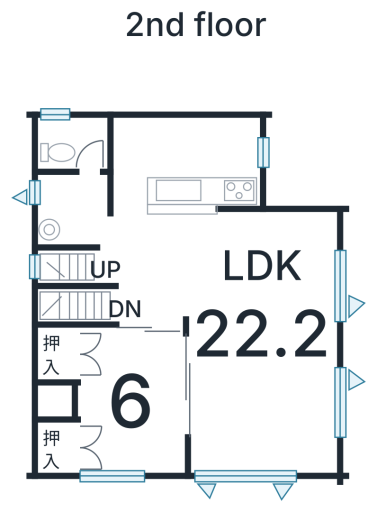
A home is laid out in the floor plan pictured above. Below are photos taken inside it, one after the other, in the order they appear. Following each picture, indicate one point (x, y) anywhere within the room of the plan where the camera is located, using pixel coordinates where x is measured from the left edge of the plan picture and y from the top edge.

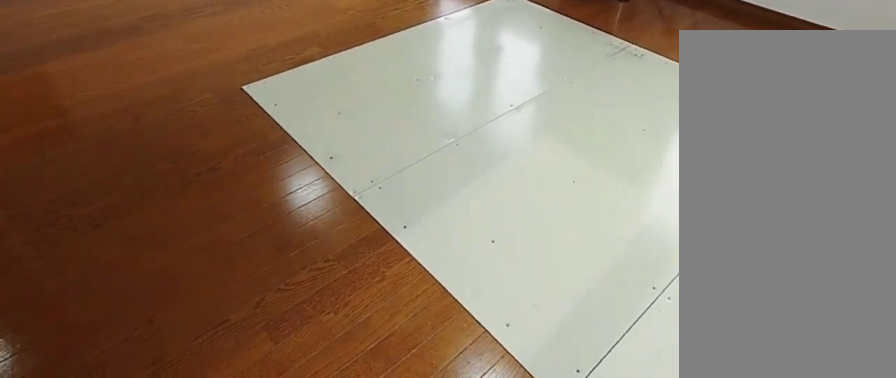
(260, 330)
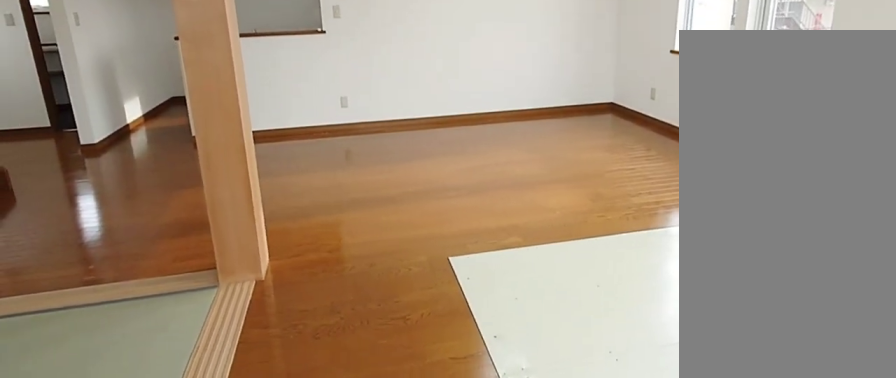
(260, 330)
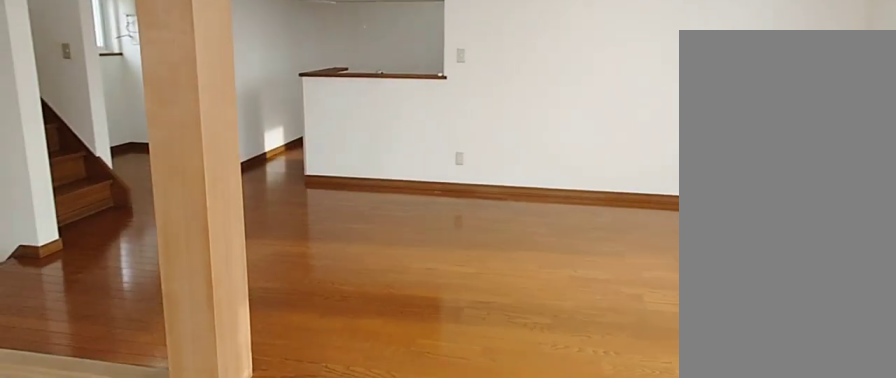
(260, 330)
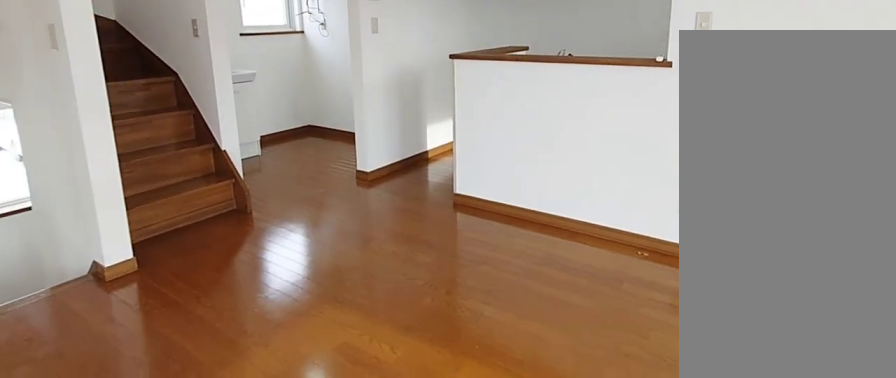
(260, 330)
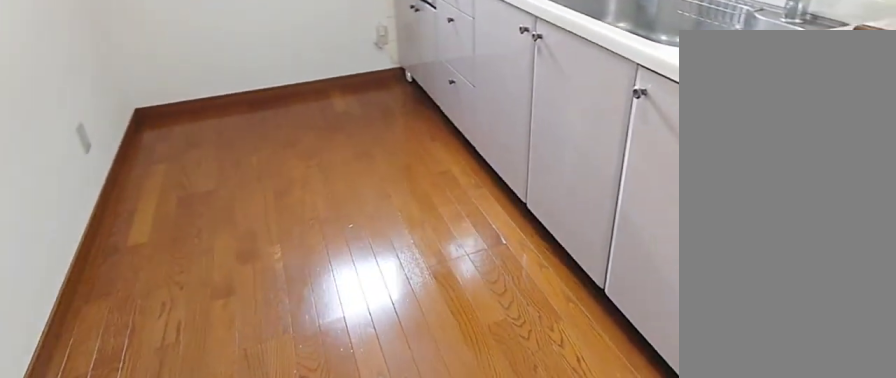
(181, 160)
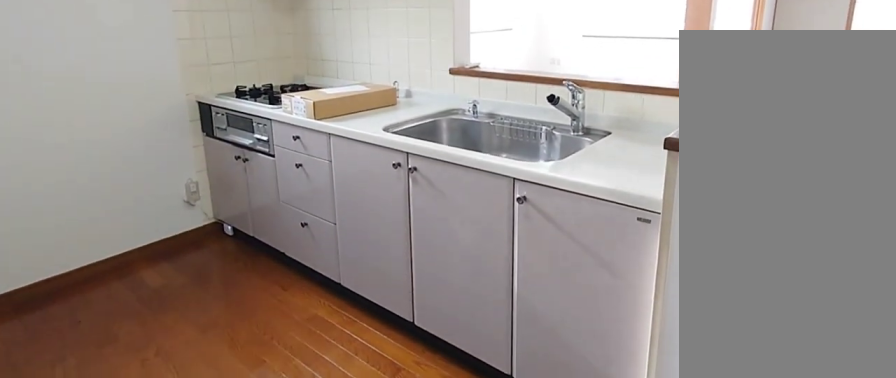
(181, 160)
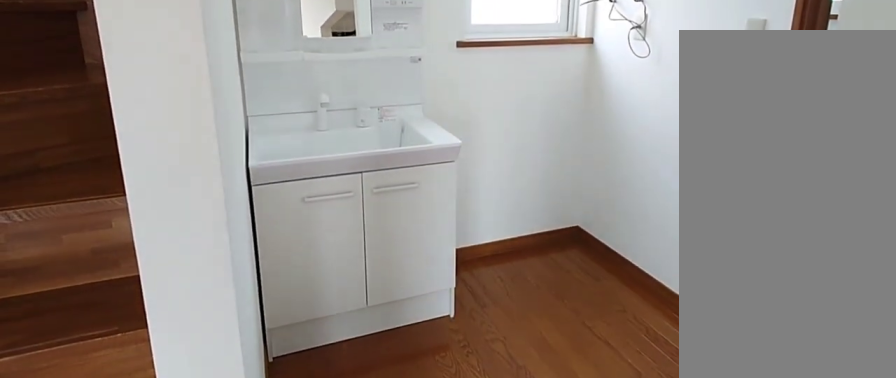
(73, 214)
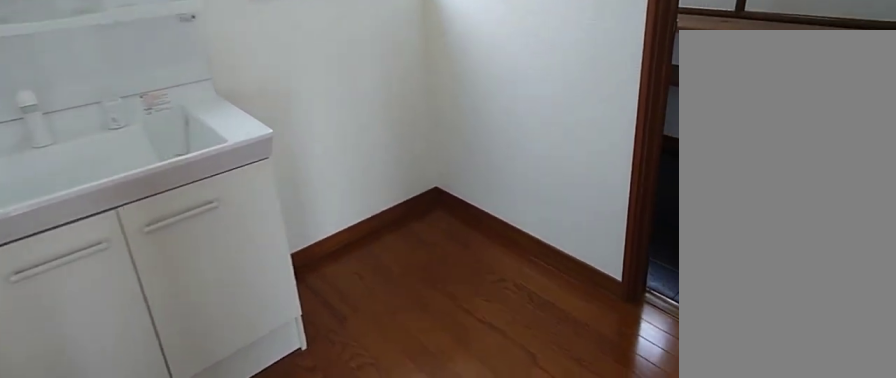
(73, 214)
